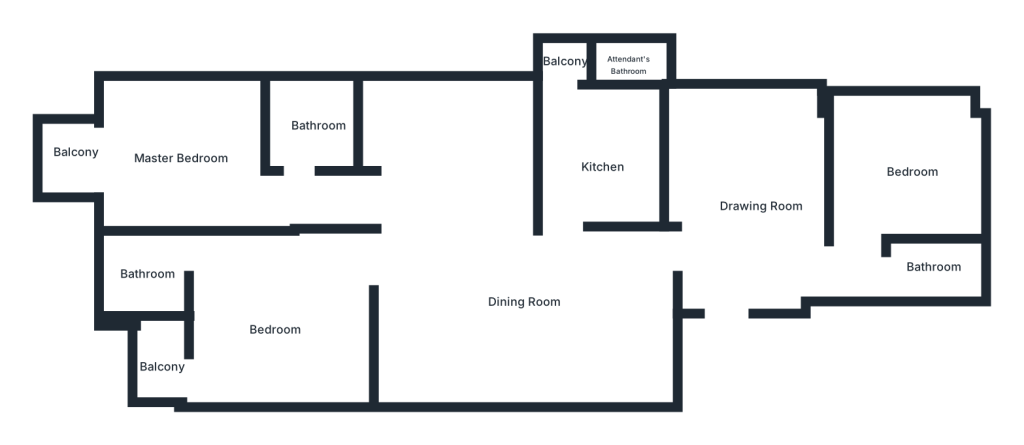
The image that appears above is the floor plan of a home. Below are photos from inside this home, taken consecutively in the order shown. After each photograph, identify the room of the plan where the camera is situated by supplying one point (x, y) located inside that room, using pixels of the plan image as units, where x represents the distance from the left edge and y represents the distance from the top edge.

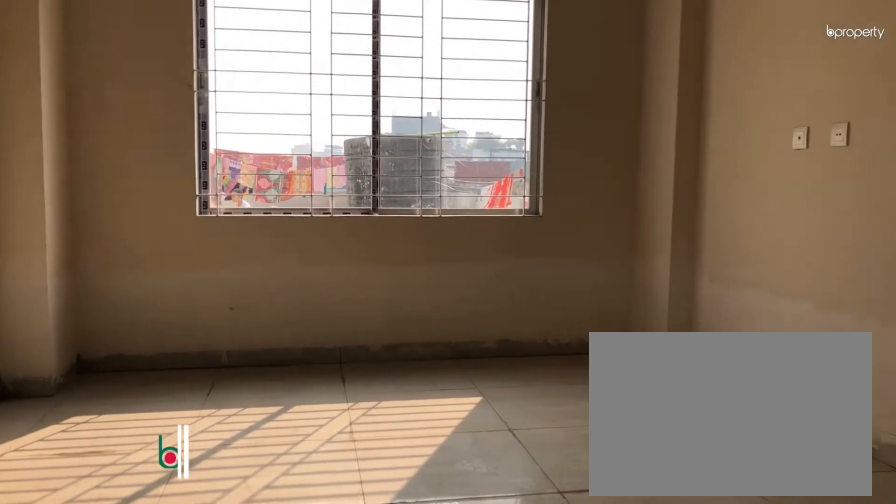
(764, 208)
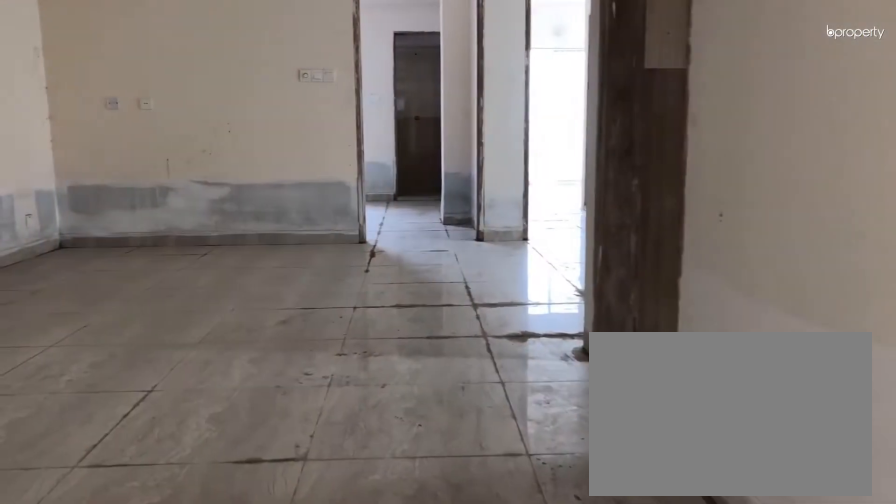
(764, 208)
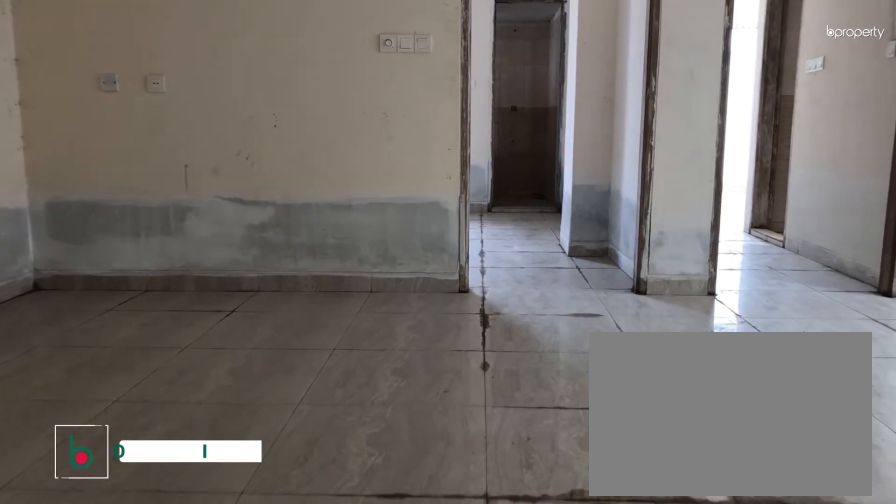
(529, 306)
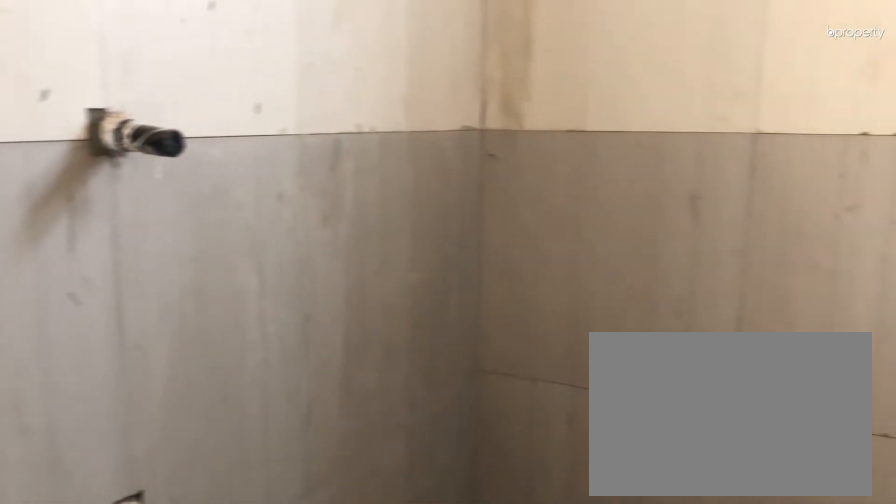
(935, 267)
